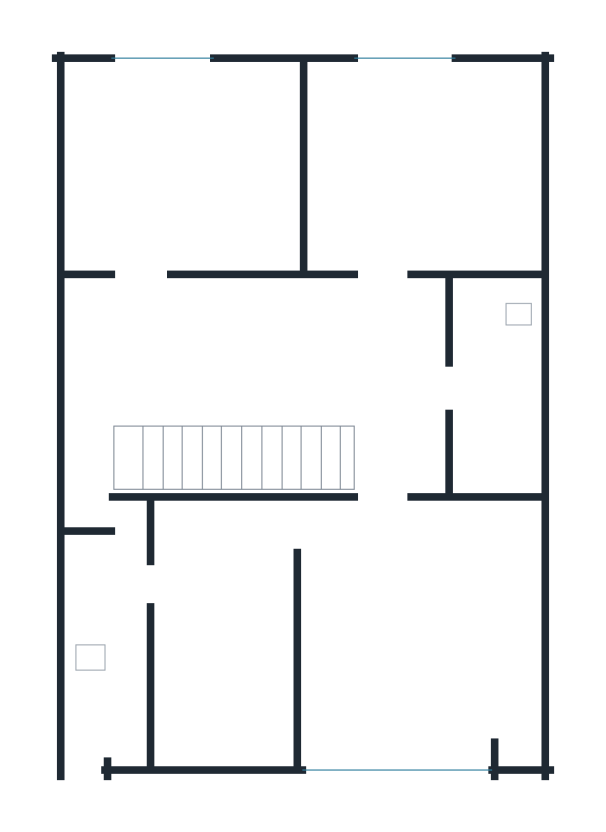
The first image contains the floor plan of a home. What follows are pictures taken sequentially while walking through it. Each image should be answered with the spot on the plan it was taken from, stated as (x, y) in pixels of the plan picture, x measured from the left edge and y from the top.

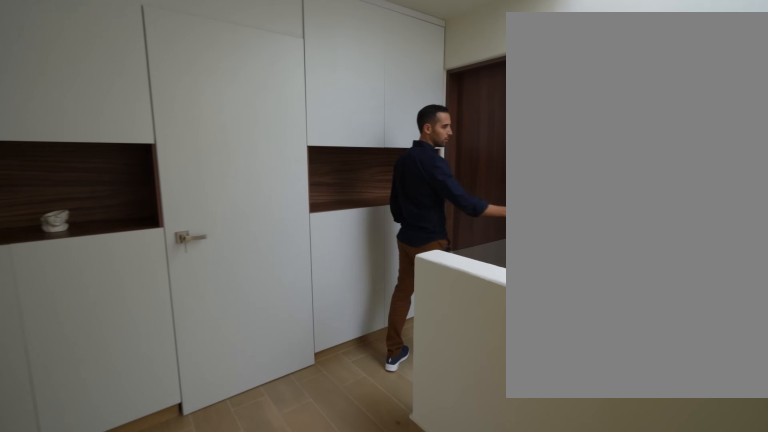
(286, 321)
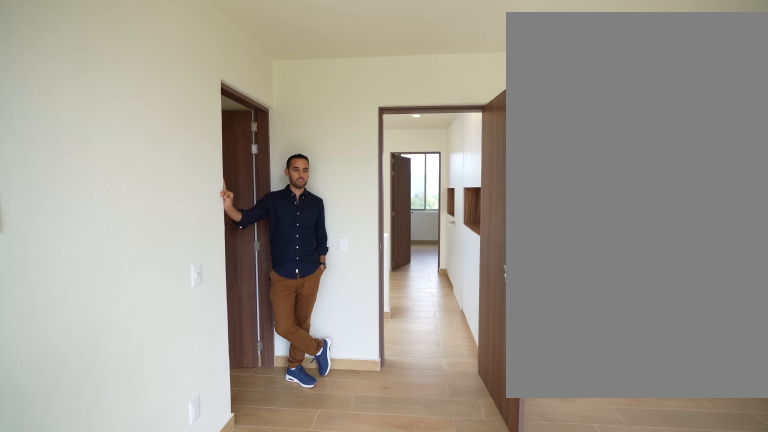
(374, 746)
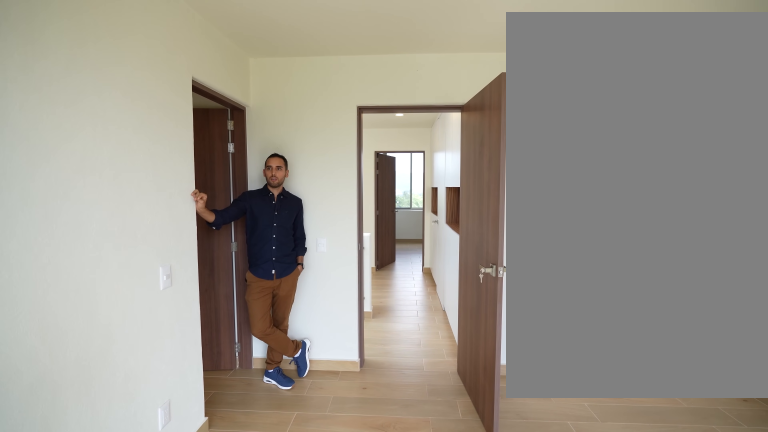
(374, 746)
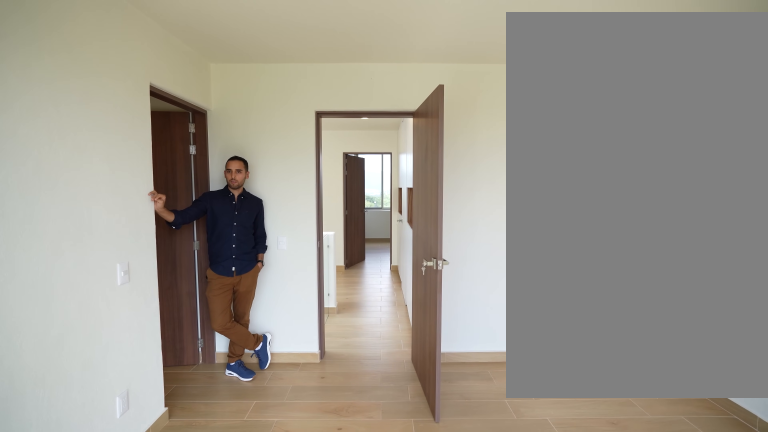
(376, 746)
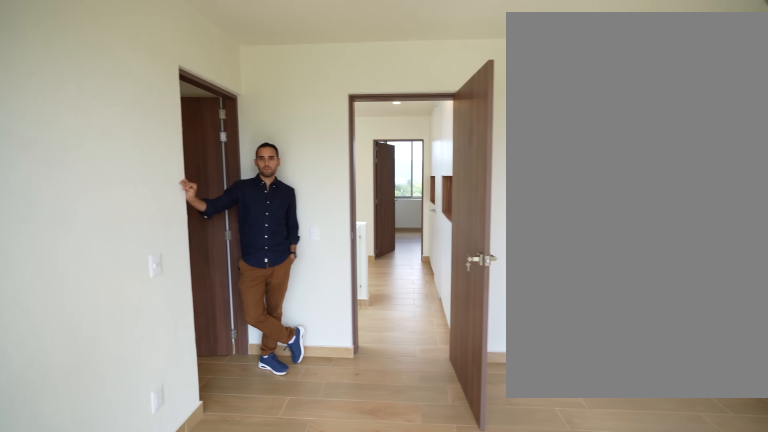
(384, 736)
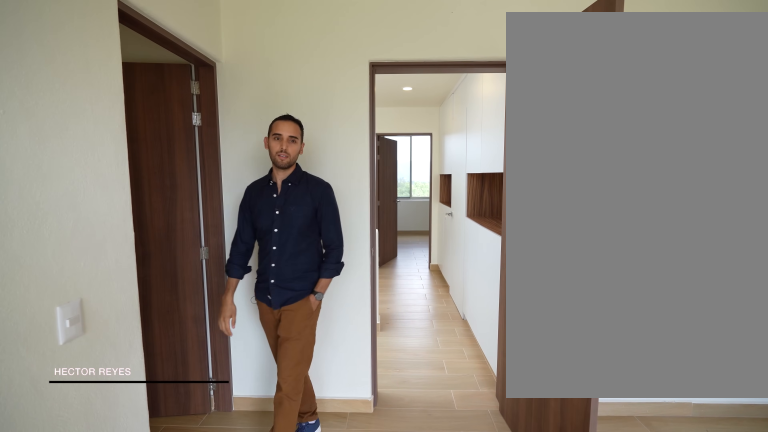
(402, 715)
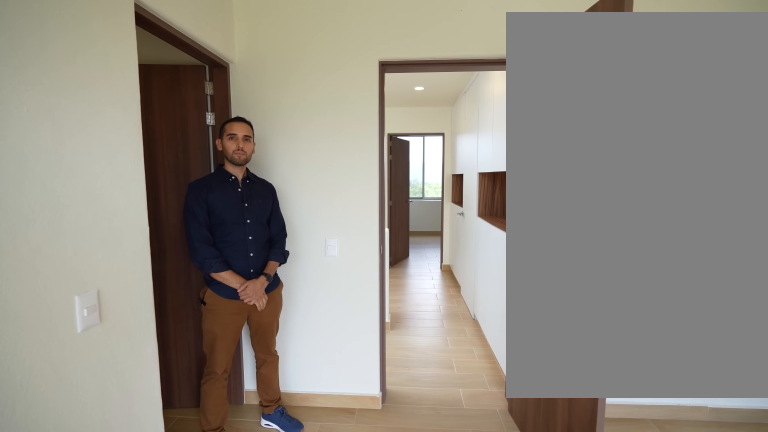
(385, 680)
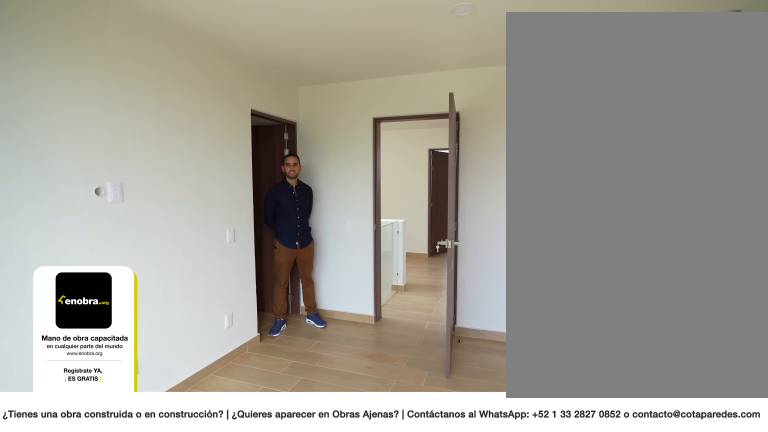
(458, 729)
